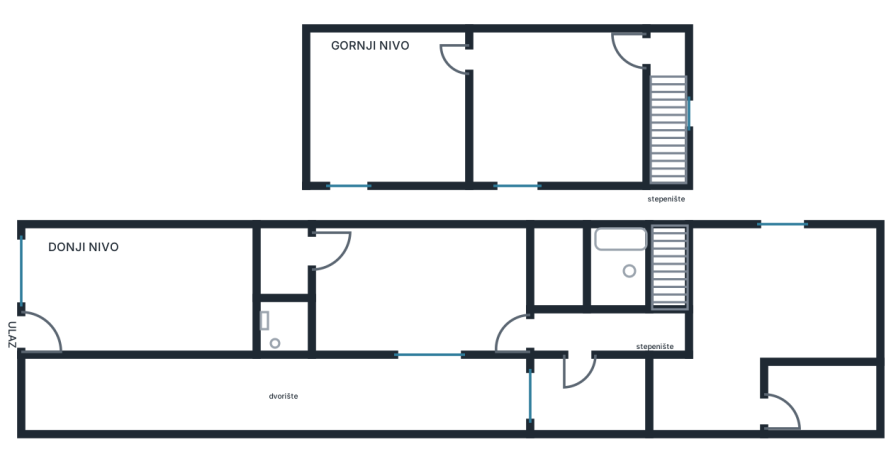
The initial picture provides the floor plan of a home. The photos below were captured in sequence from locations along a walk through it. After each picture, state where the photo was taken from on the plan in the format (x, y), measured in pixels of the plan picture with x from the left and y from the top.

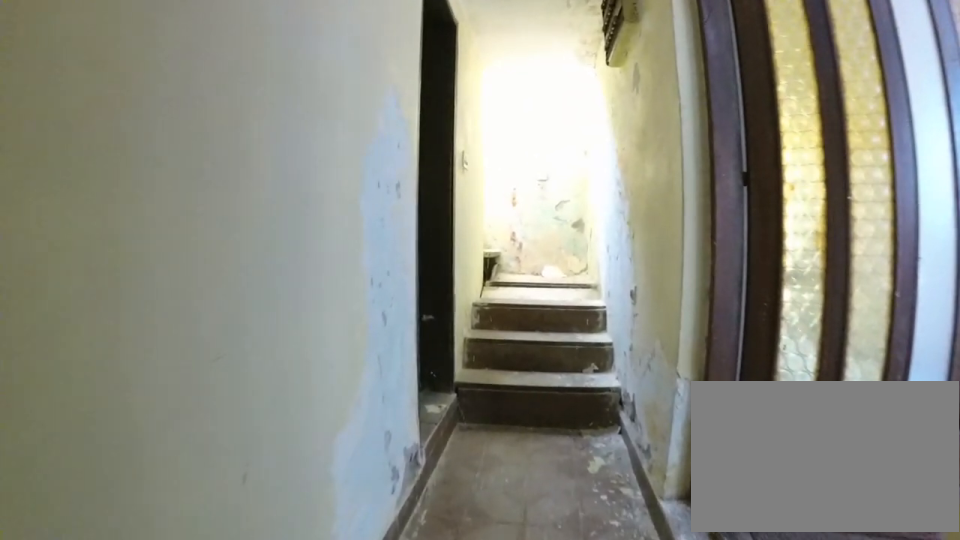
(535, 323)
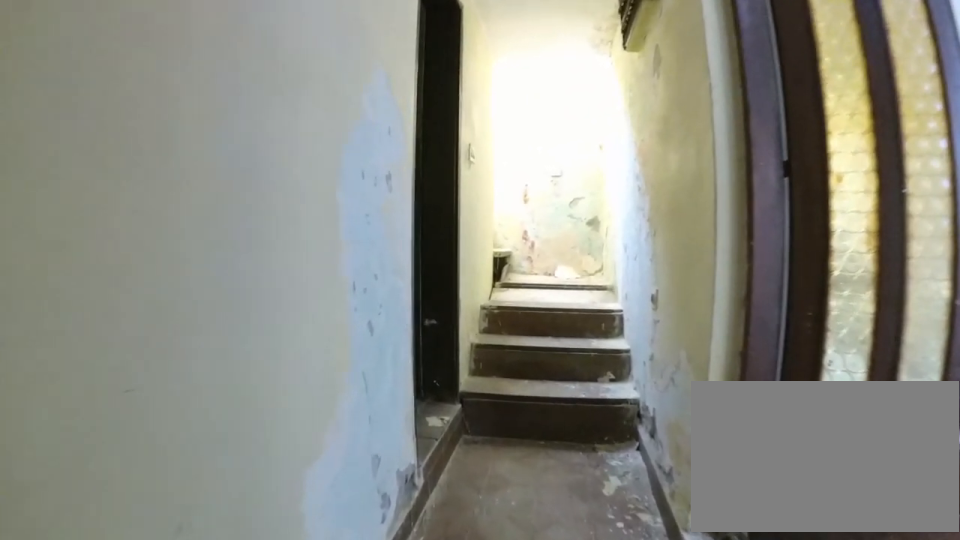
(541, 322)
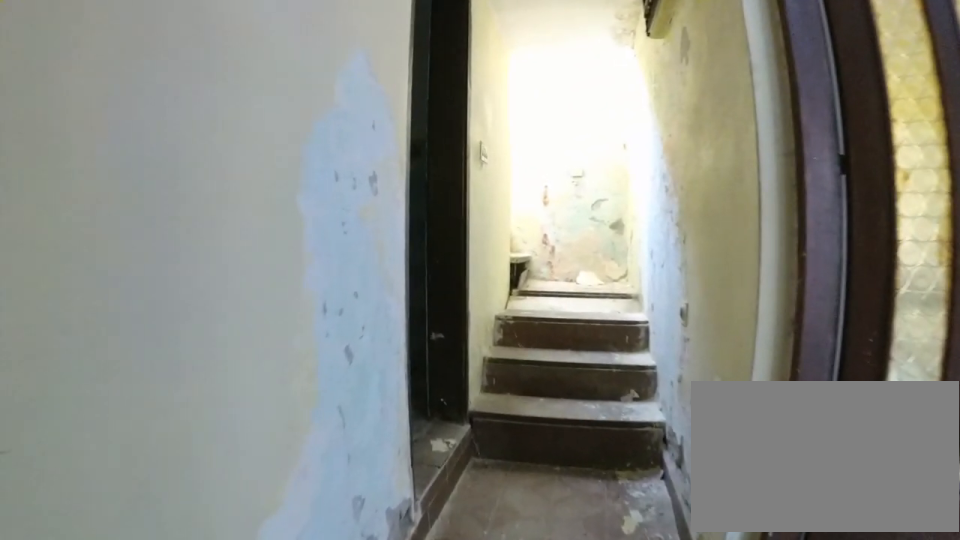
(547, 321)
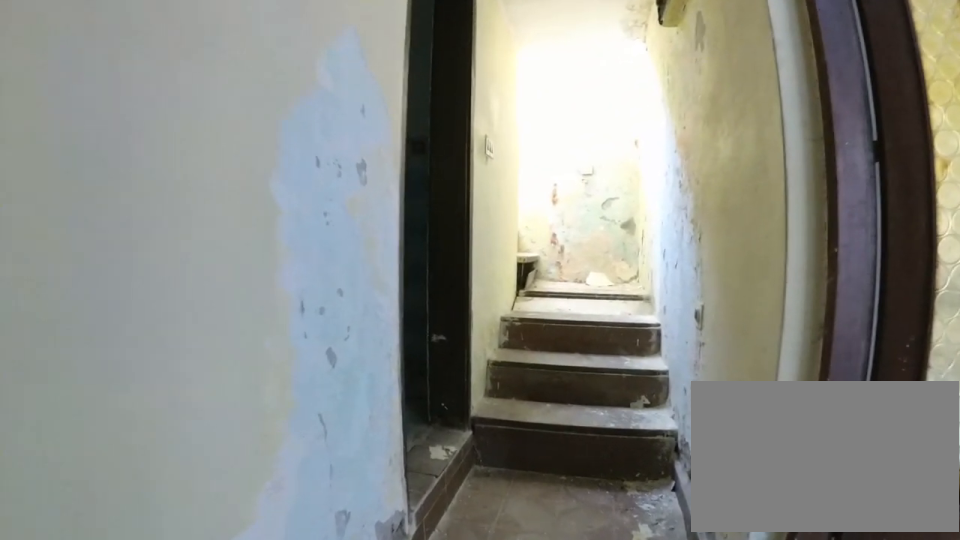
(552, 322)
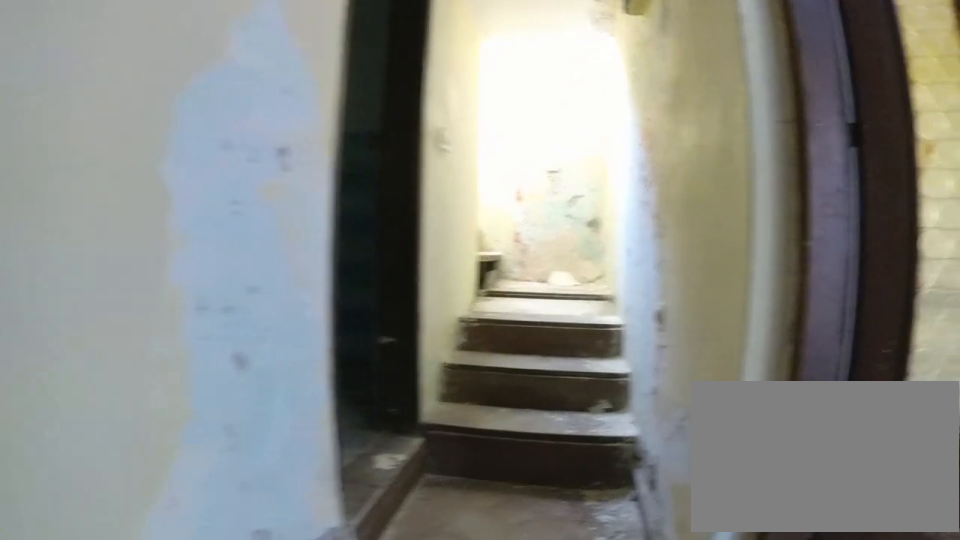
(558, 322)
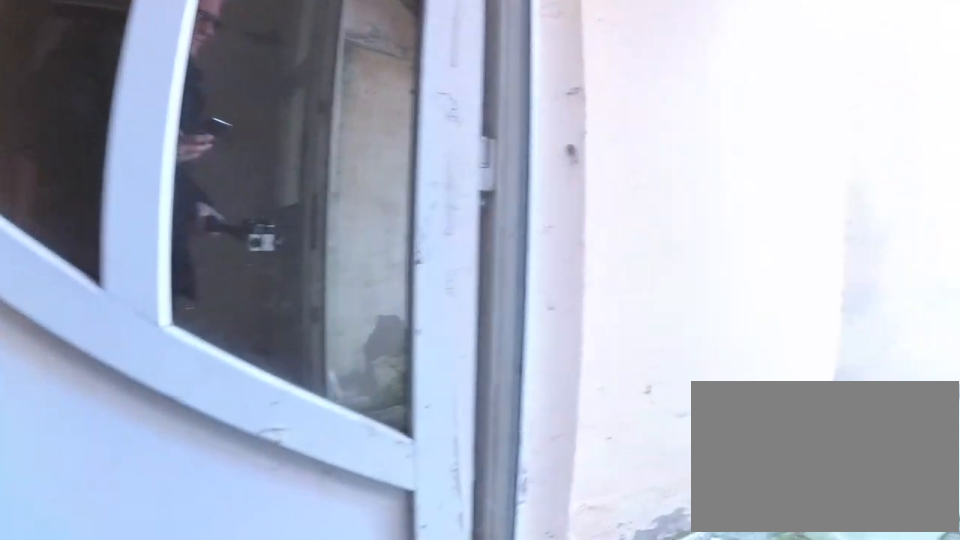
(580, 351)
